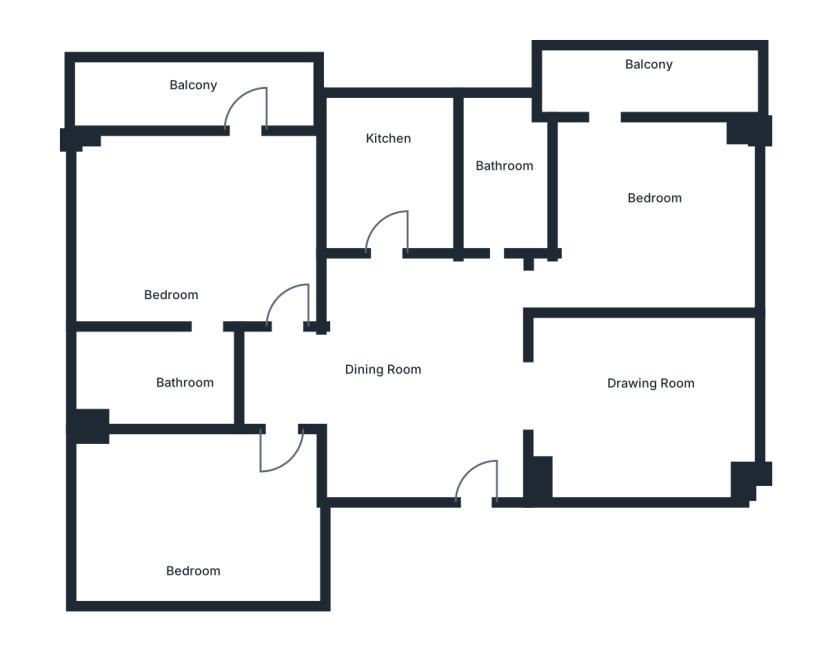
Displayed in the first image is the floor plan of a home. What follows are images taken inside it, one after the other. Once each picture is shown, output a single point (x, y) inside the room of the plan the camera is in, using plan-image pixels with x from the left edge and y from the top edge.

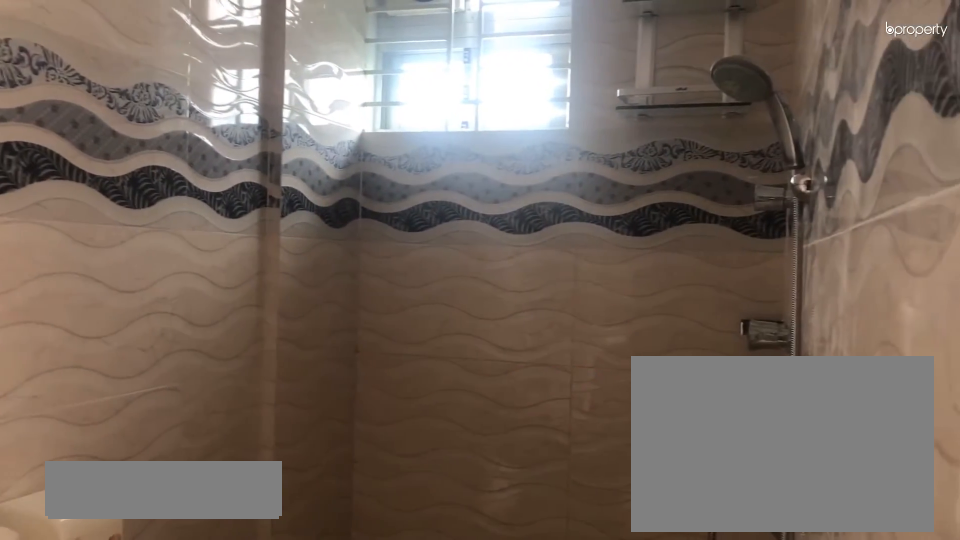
(169, 372)
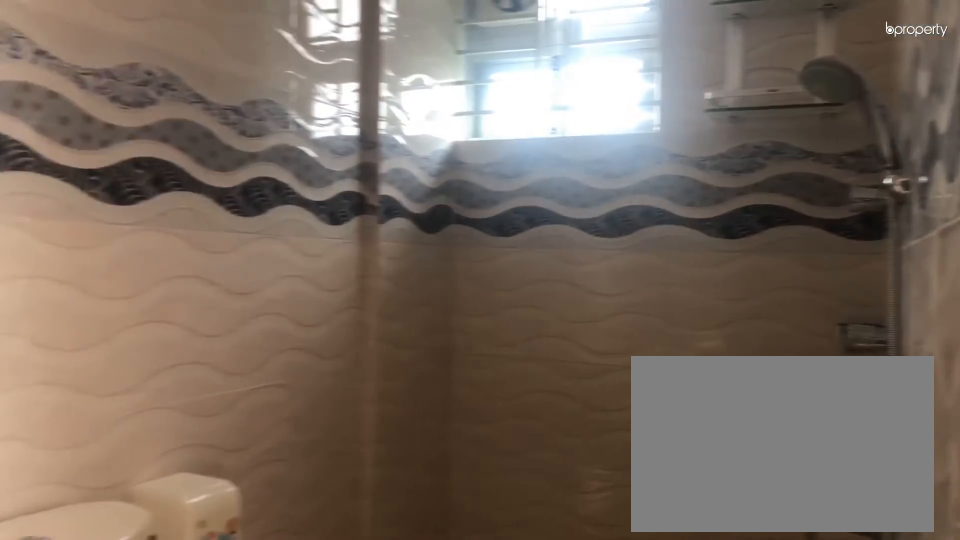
(169, 372)
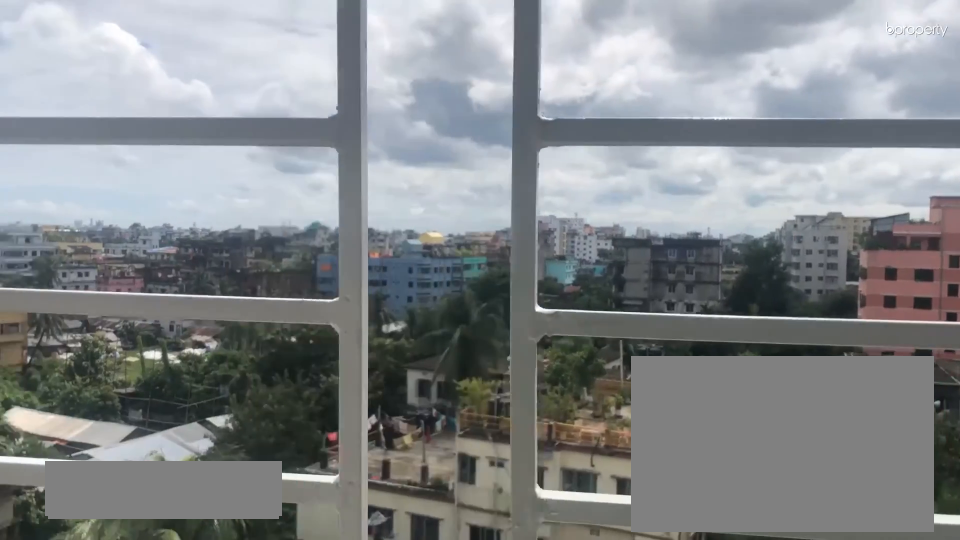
(199, 100)
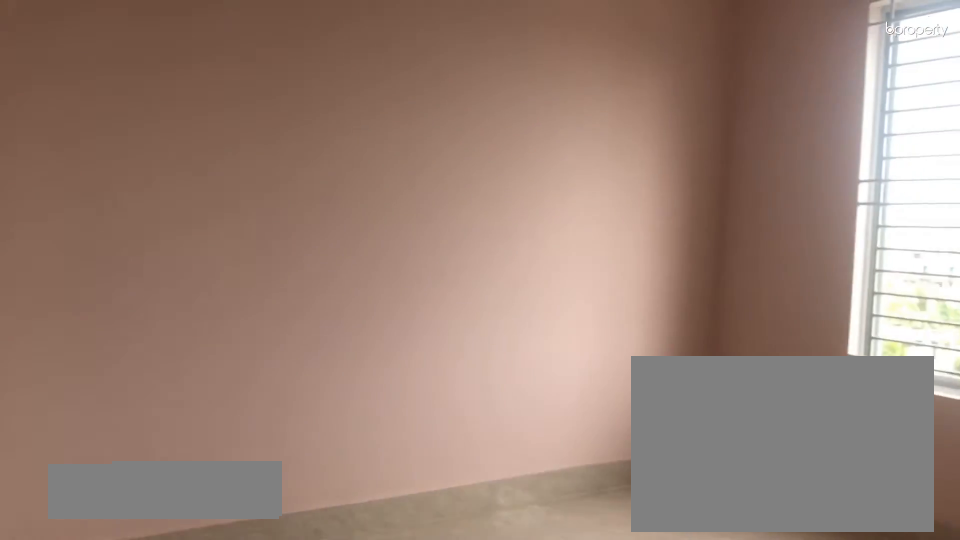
(202, 526)
